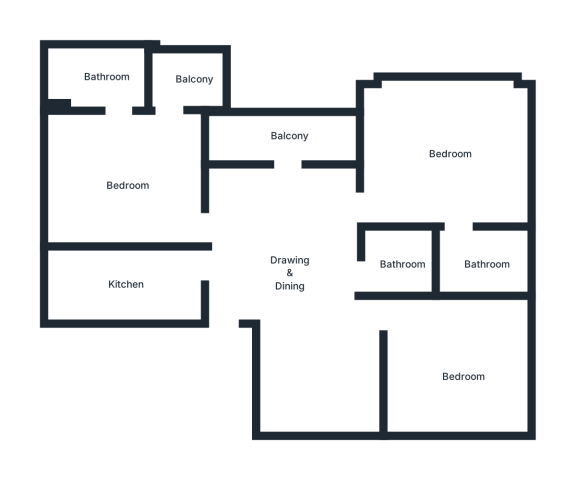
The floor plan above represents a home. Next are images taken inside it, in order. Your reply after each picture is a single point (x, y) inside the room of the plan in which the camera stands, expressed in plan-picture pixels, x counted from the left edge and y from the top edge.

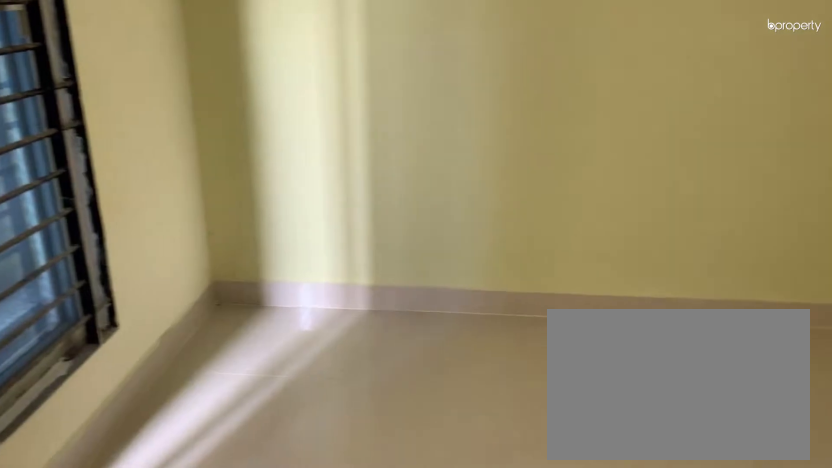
(461, 374)
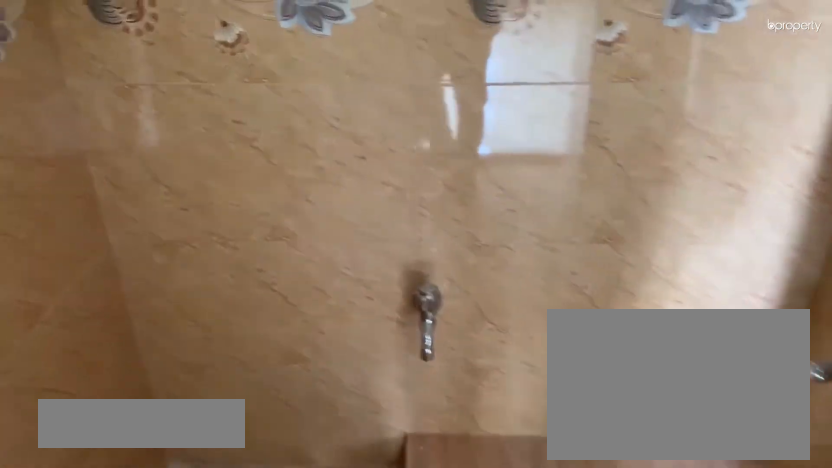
(403, 263)
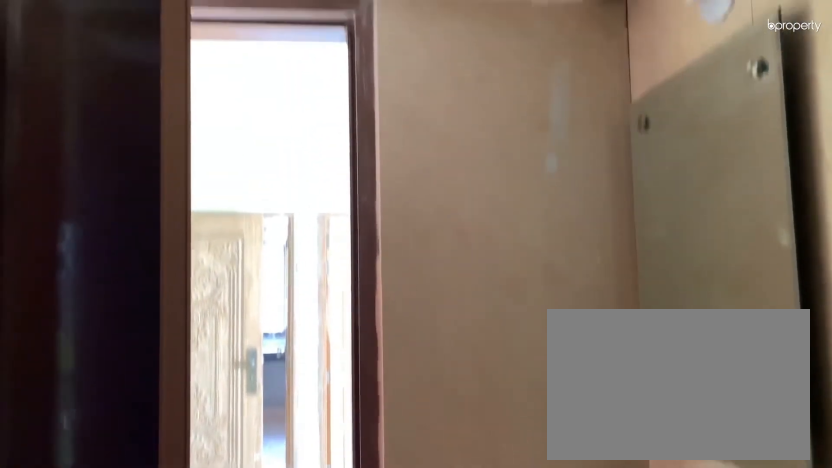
(403, 263)
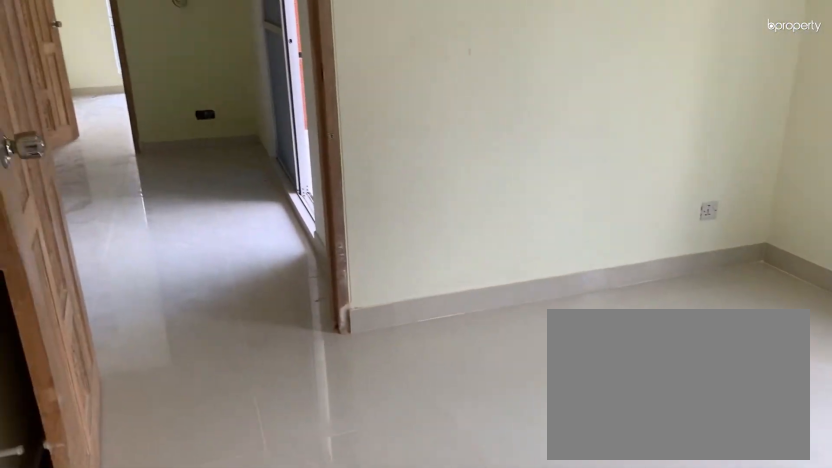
(446, 157)
